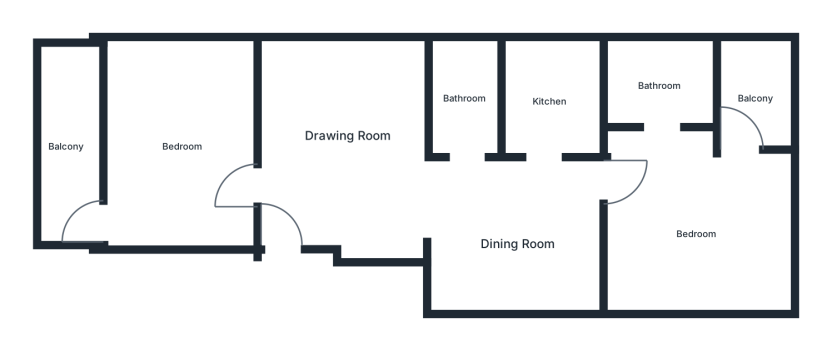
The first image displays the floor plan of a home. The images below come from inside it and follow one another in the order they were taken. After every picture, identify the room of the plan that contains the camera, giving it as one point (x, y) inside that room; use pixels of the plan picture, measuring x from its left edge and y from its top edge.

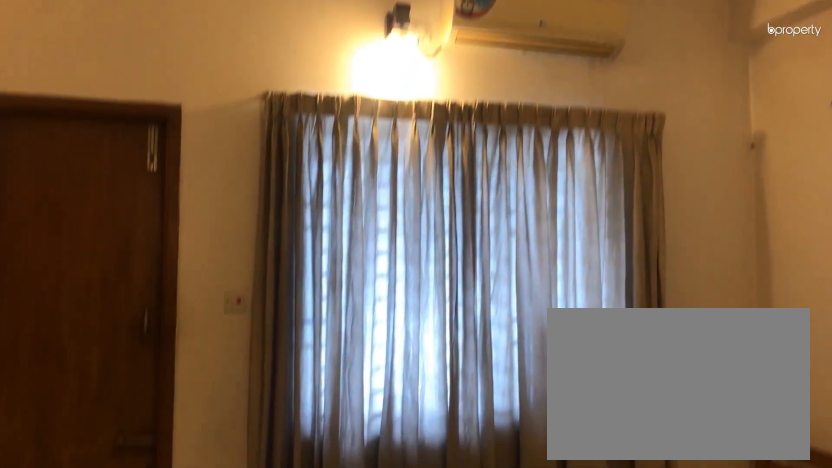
(180, 144)
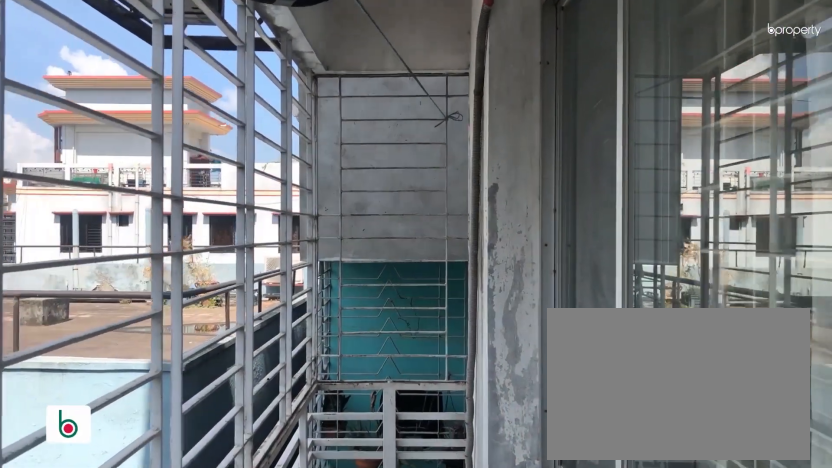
(65, 144)
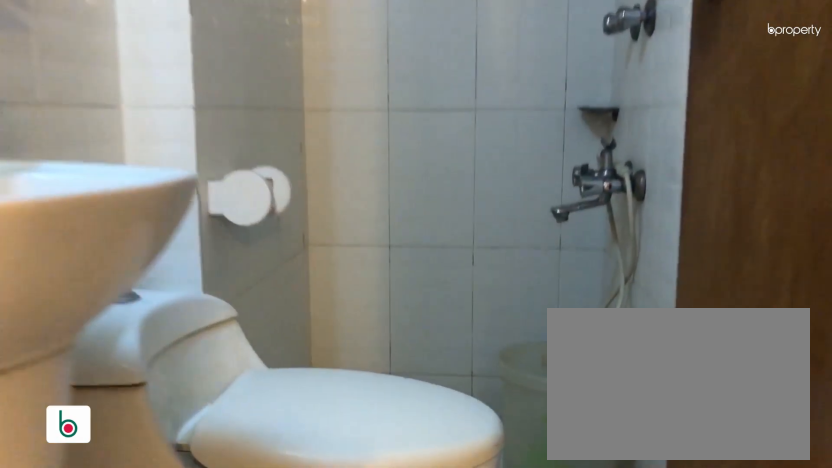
(465, 97)
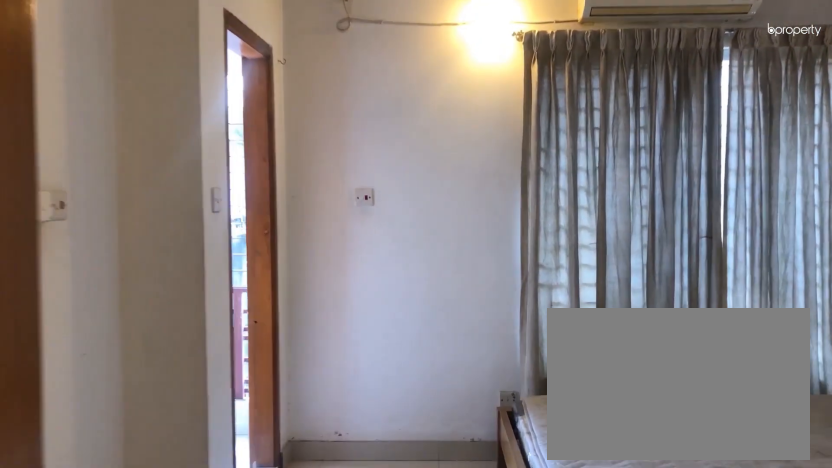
(695, 232)
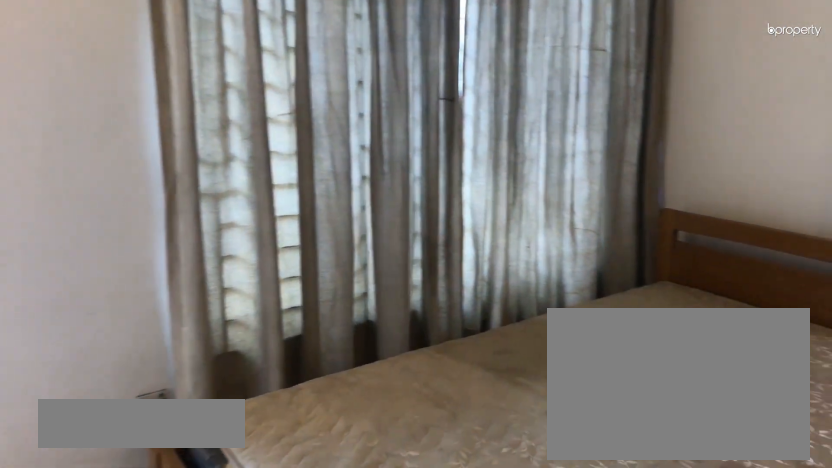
(695, 232)
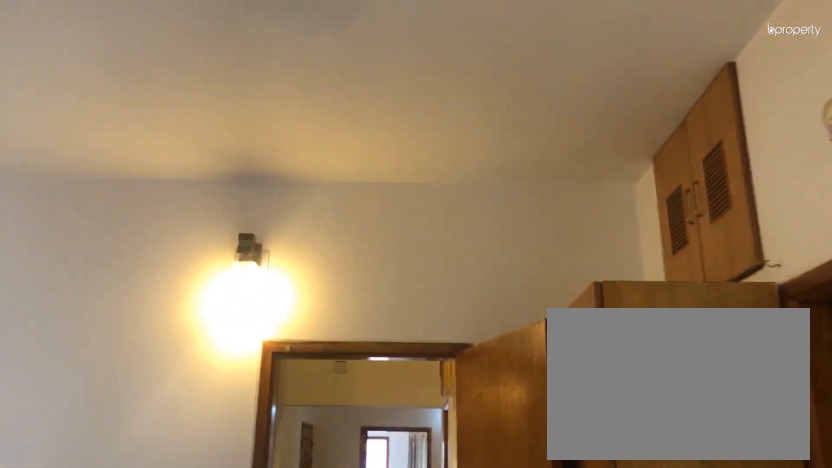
(696, 232)
